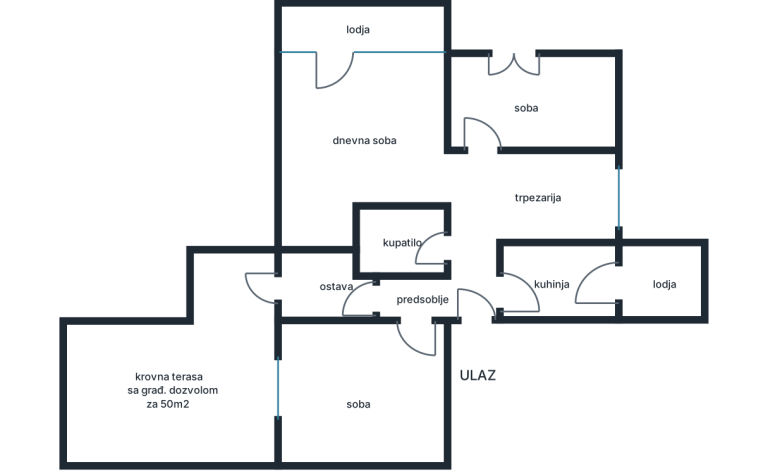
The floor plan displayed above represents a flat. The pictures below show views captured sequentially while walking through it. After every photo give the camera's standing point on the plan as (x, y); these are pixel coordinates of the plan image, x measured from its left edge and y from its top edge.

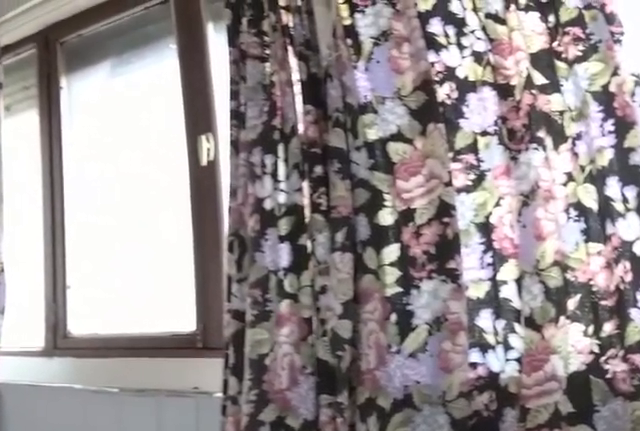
(696, 312)
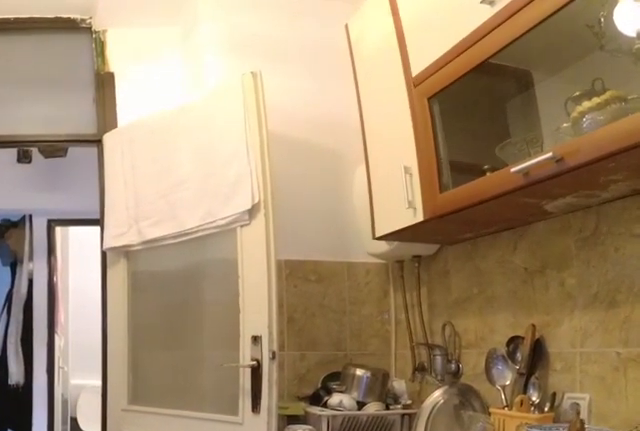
(627, 285)
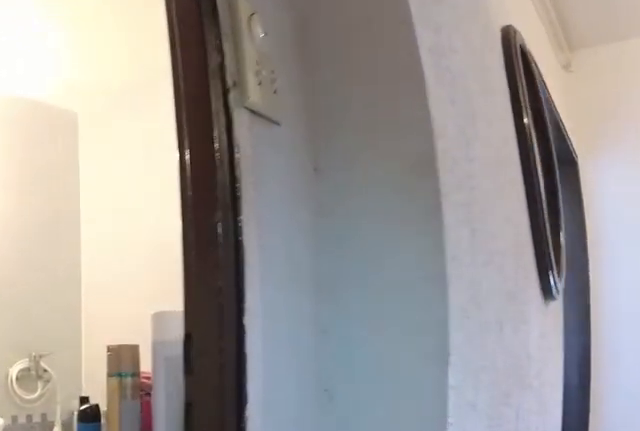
(489, 273)
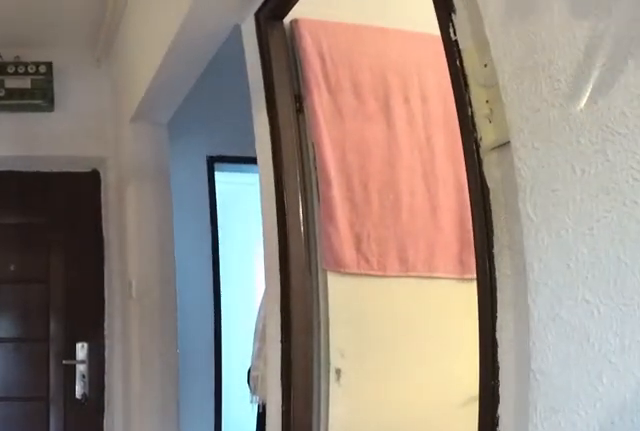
(476, 210)
